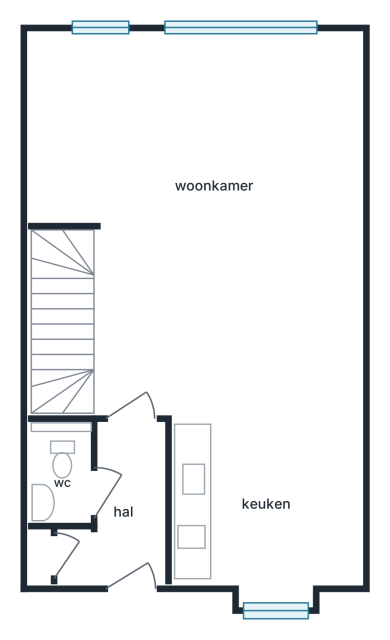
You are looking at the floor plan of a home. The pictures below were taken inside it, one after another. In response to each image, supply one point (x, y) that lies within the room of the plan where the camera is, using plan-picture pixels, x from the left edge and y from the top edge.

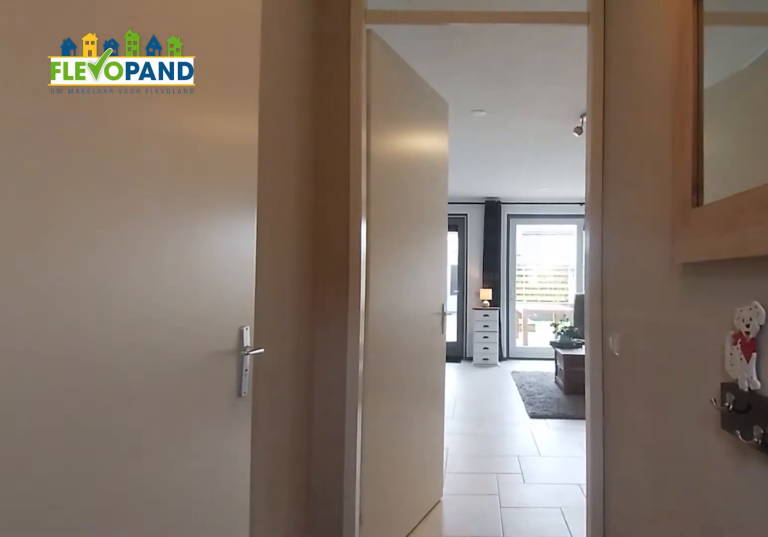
(123, 511)
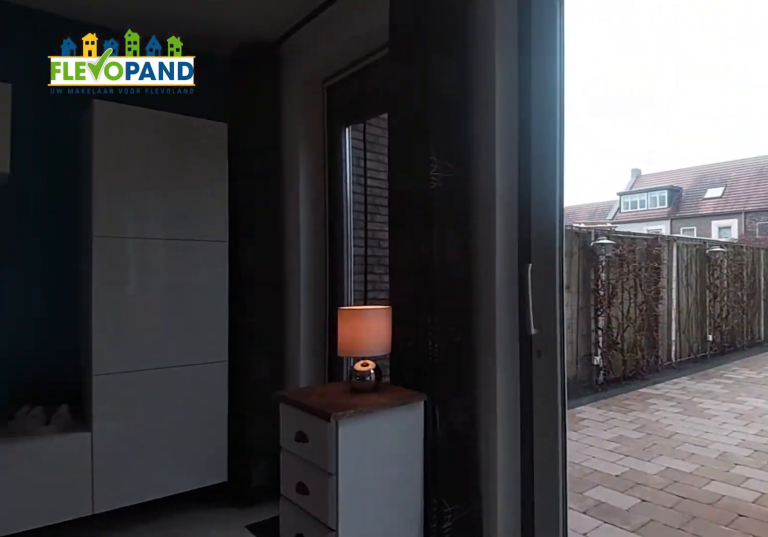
(206, 180)
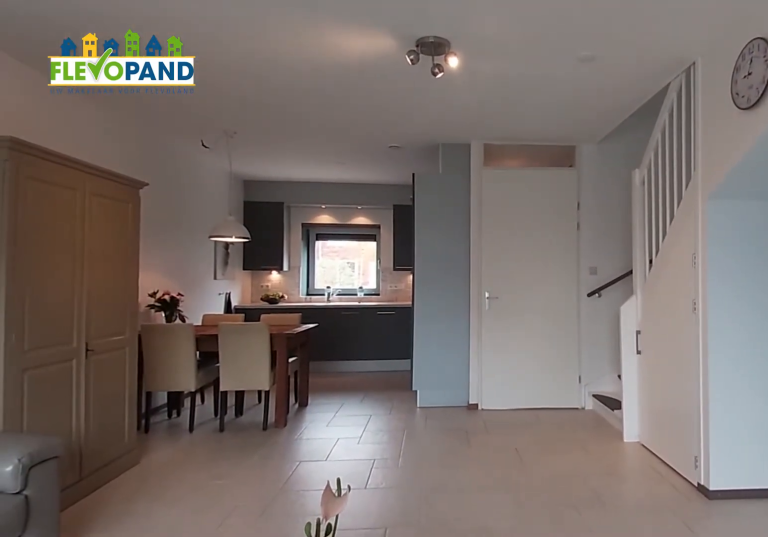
(206, 180)
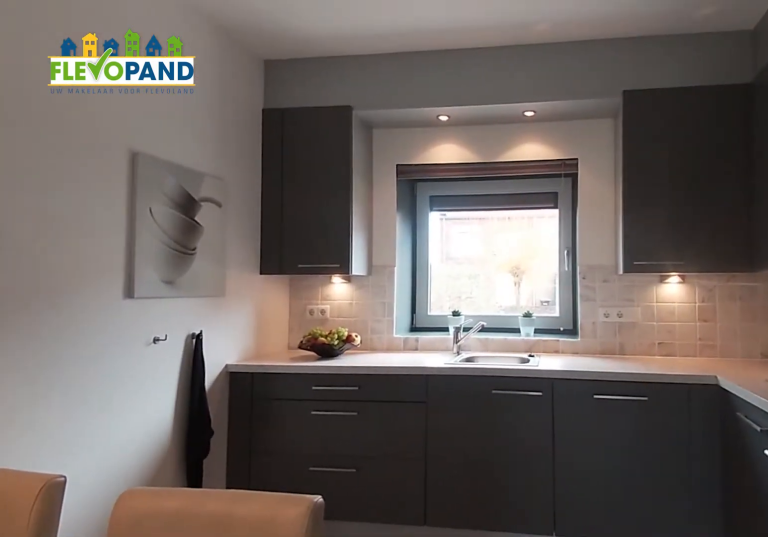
(267, 502)
